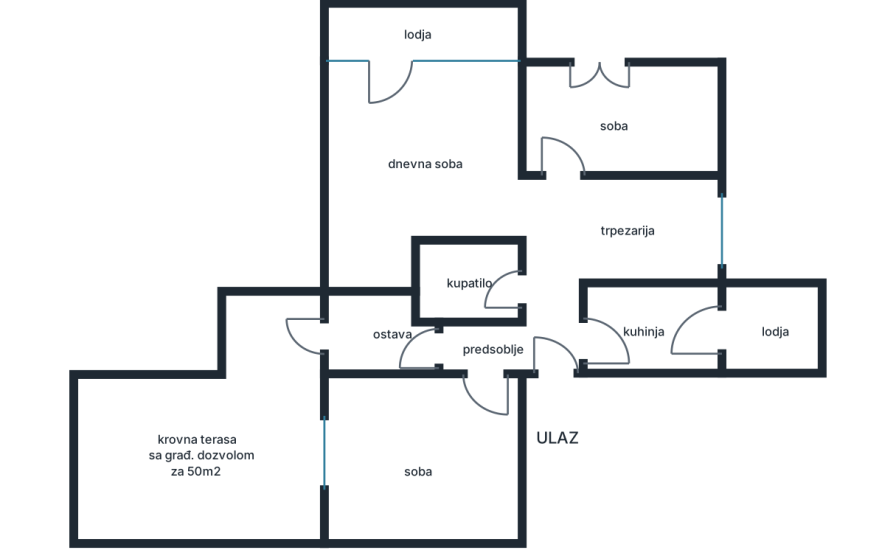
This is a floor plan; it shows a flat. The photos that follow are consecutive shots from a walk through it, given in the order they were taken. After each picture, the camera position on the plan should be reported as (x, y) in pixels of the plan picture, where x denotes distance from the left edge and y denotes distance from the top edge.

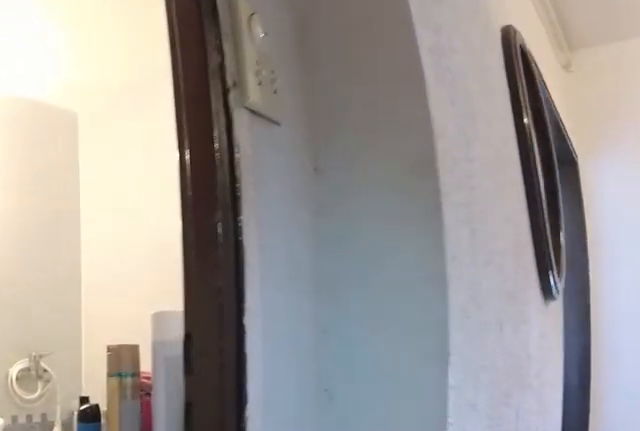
(570, 319)
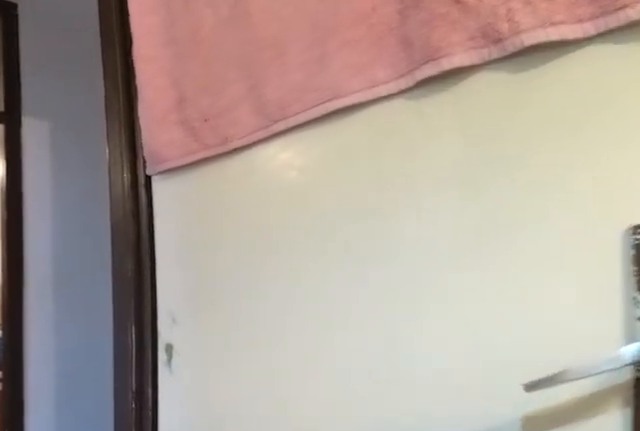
(461, 285)
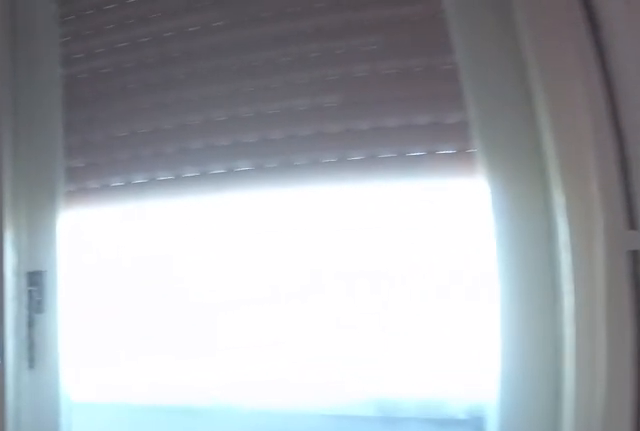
(628, 117)
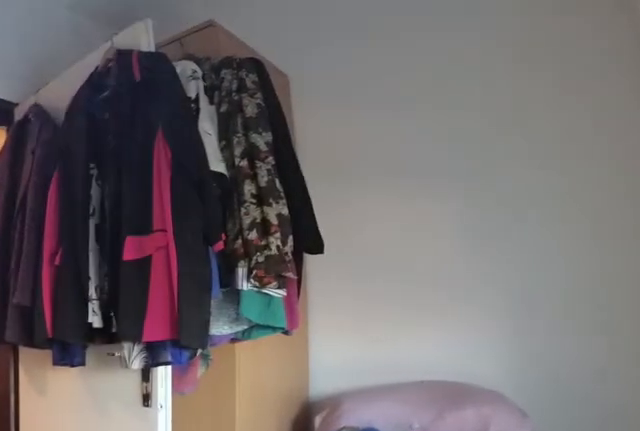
(626, 94)
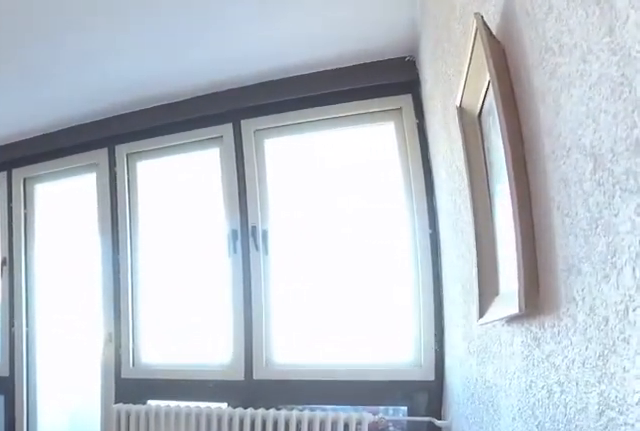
(506, 210)
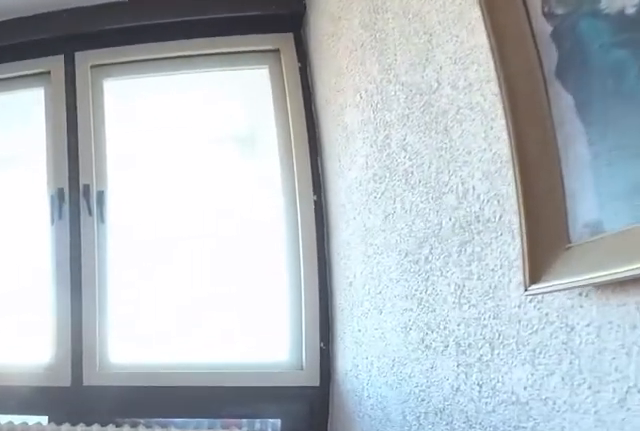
(497, 190)
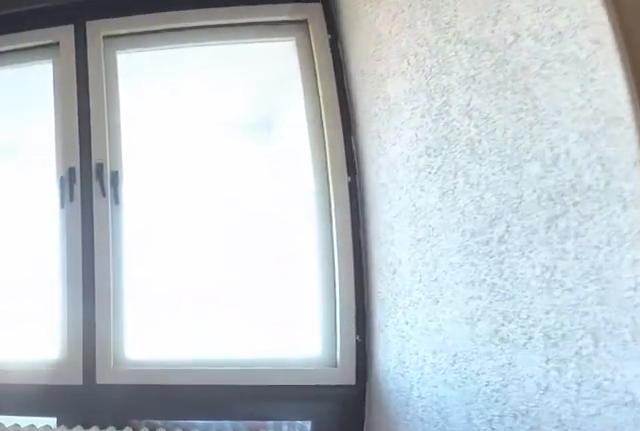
(496, 179)
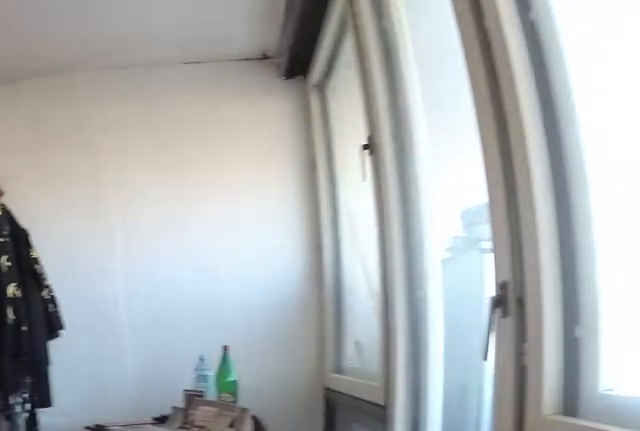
(506, 87)
